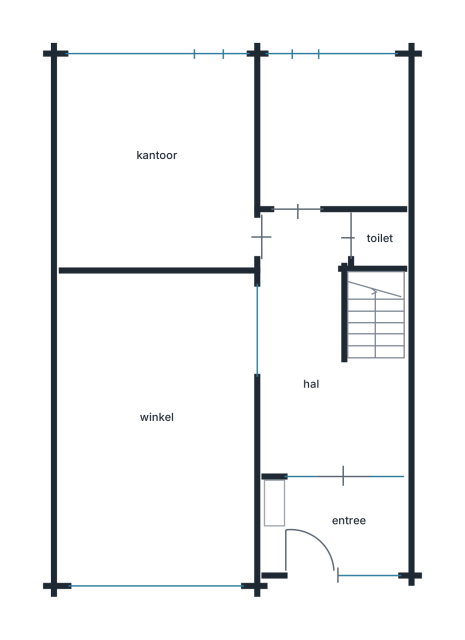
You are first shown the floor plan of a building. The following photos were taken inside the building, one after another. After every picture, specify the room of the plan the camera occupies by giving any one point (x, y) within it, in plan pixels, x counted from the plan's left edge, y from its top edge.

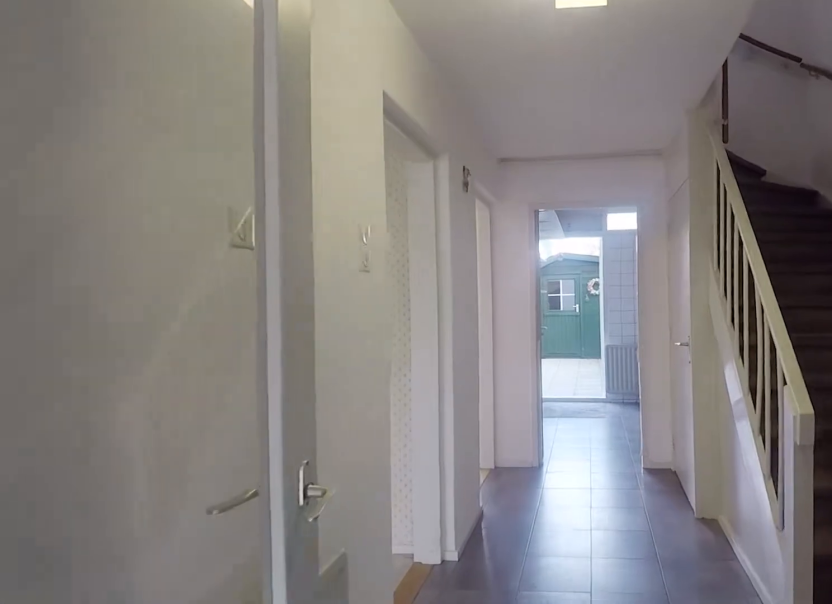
(328, 413)
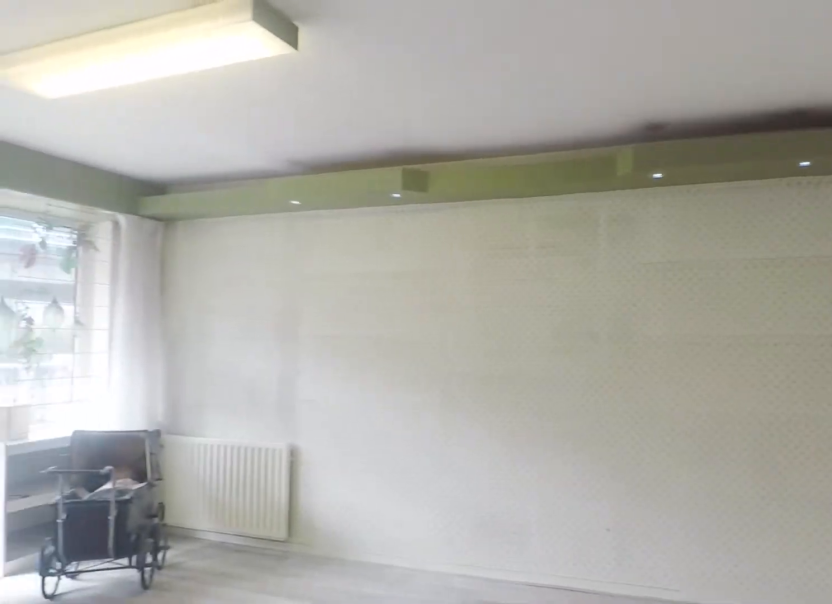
(155, 427)
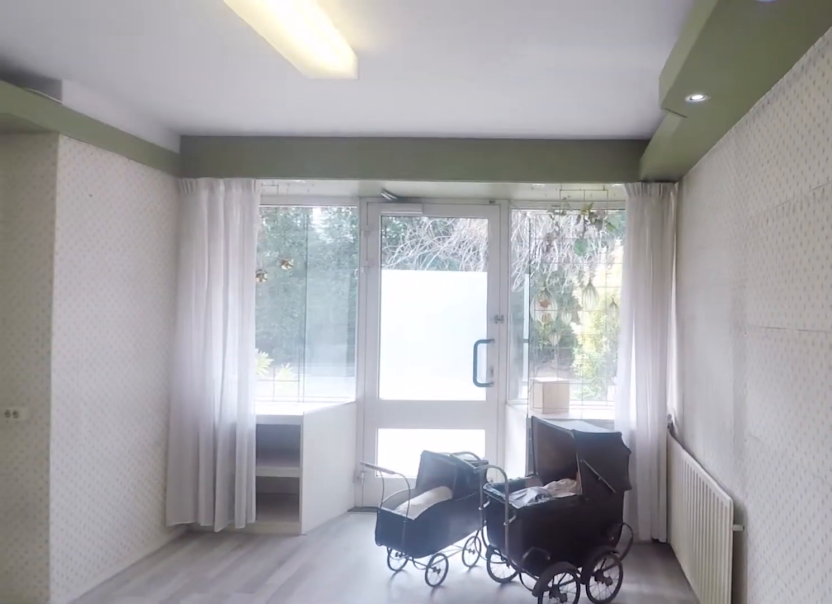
(155, 427)
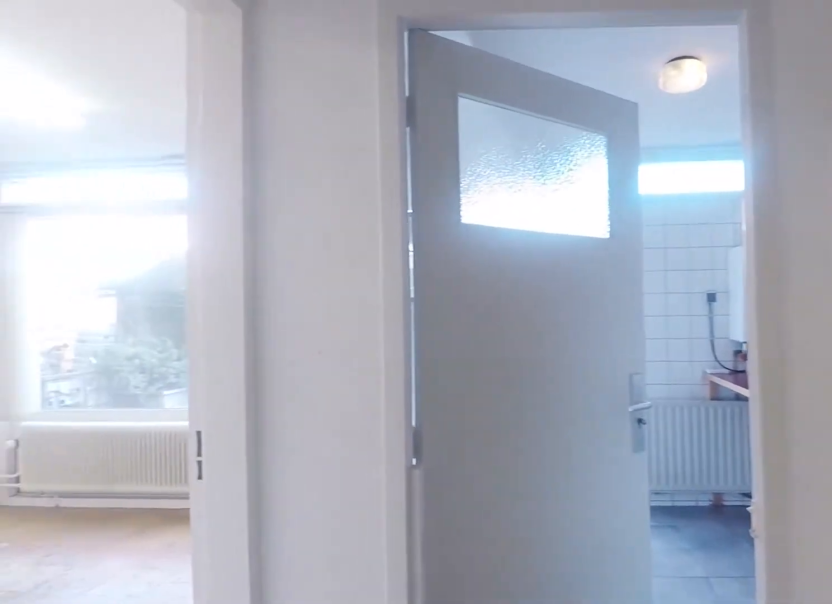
(328, 413)
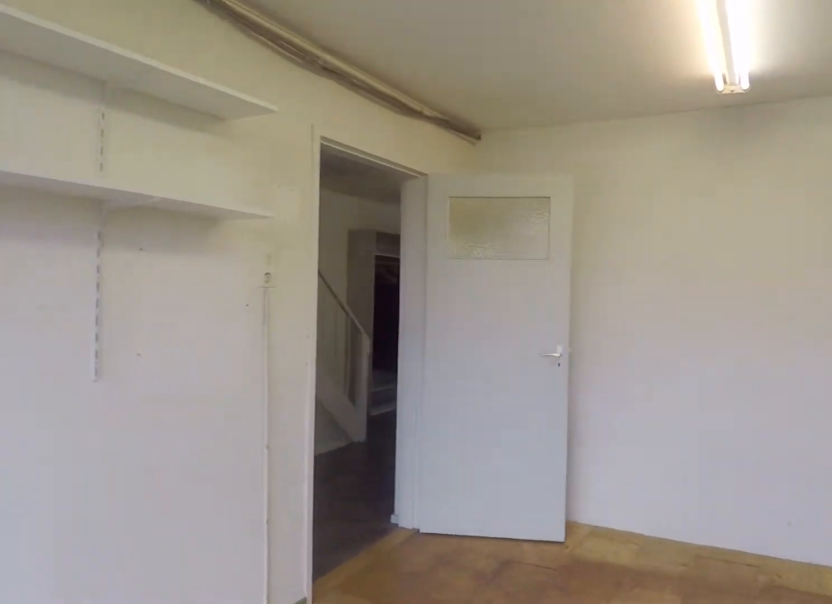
(165, 155)
